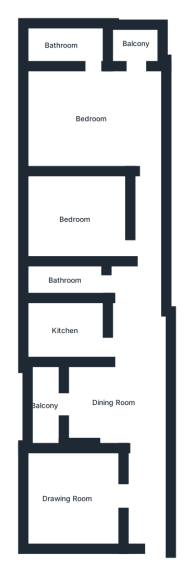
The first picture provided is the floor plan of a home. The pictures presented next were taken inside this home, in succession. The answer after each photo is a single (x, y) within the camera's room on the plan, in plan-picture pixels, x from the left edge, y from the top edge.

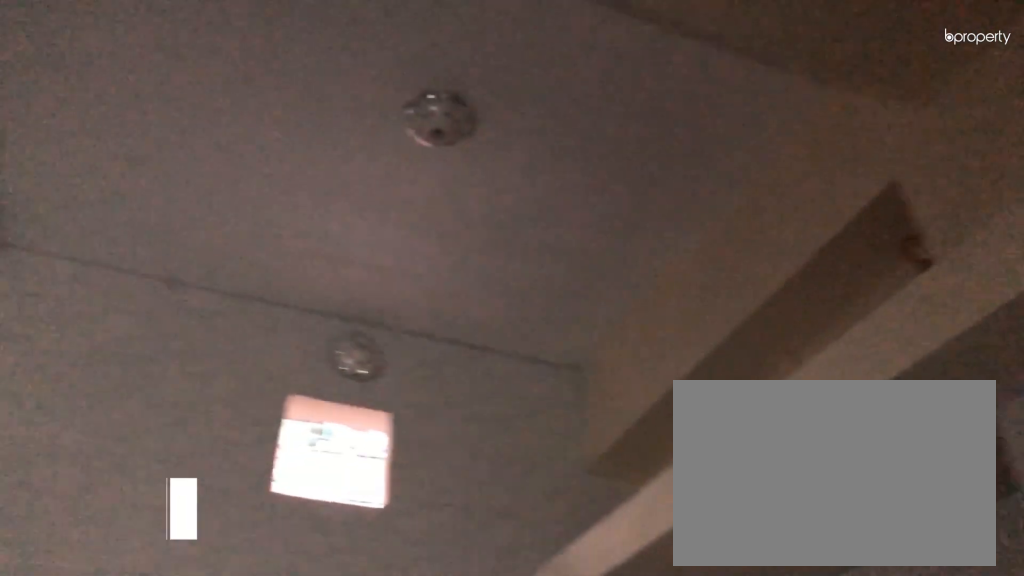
(63, 332)
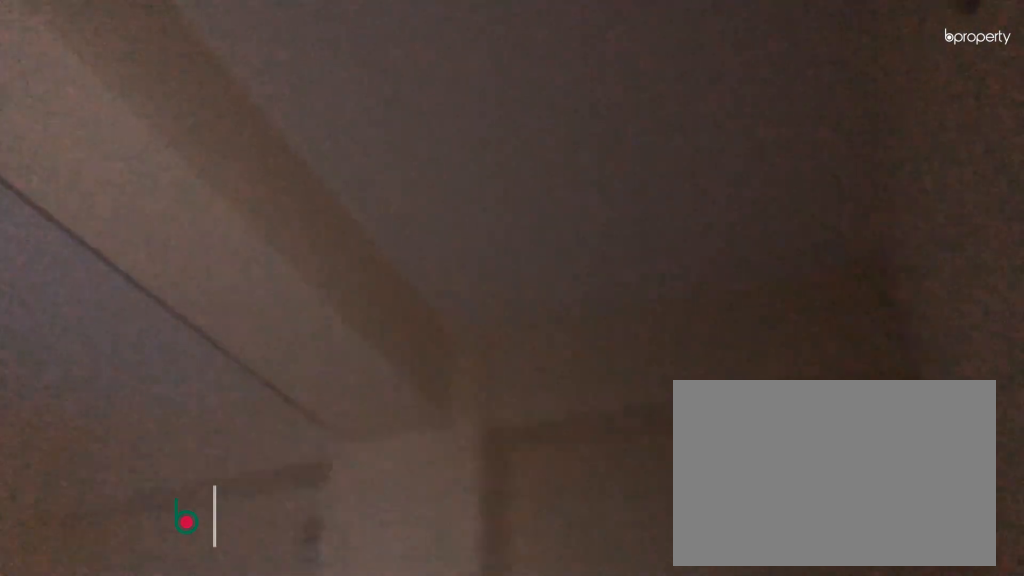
(76, 216)
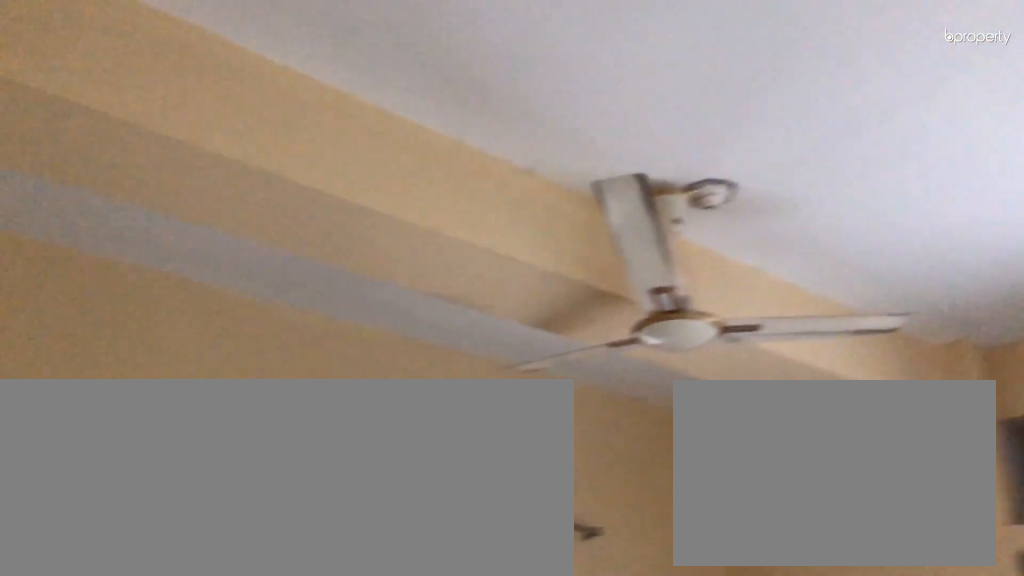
(88, 117)
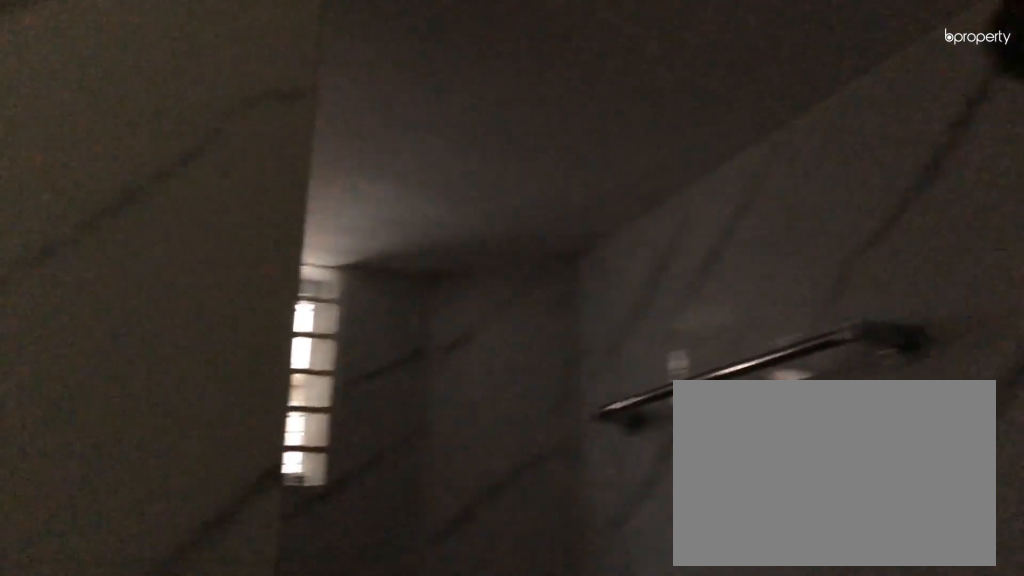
(63, 44)
